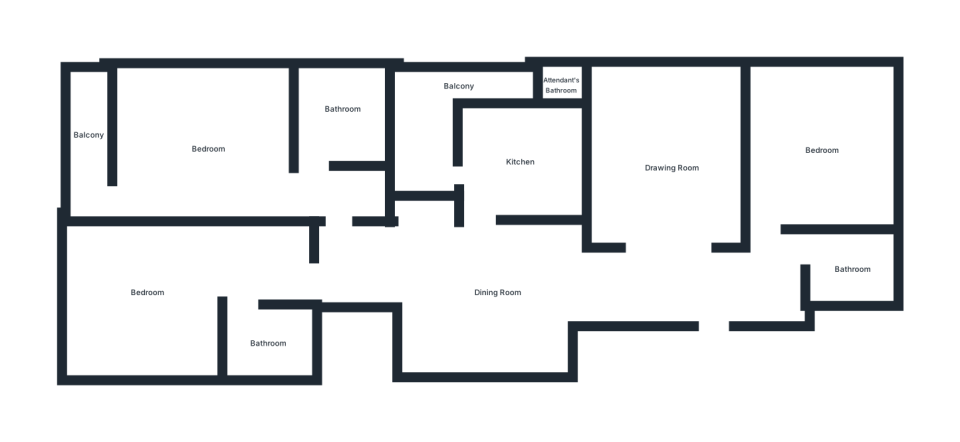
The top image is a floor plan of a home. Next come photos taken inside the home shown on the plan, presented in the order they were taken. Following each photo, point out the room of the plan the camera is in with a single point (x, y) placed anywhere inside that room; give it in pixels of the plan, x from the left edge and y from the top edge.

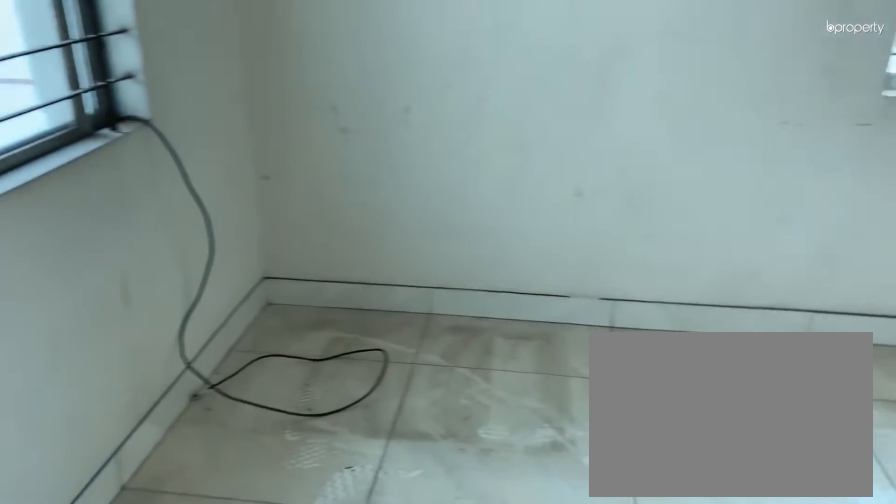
(823, 145)
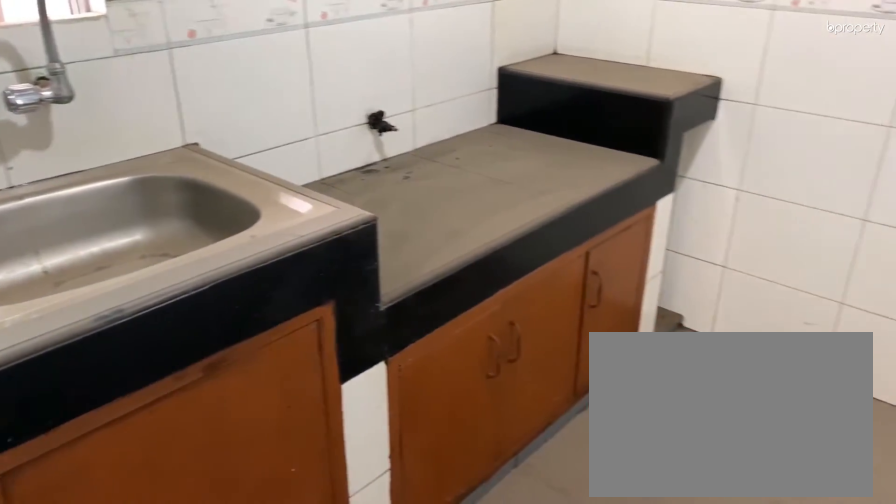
(520, 163)
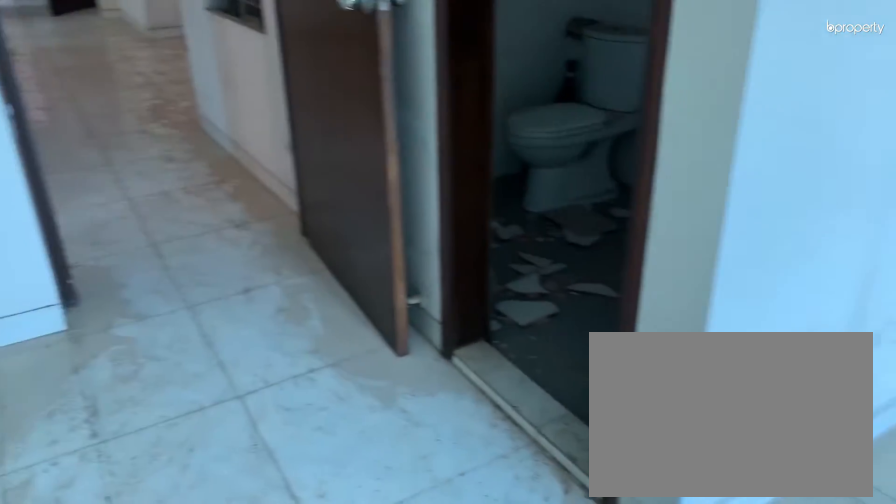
(145, 311)
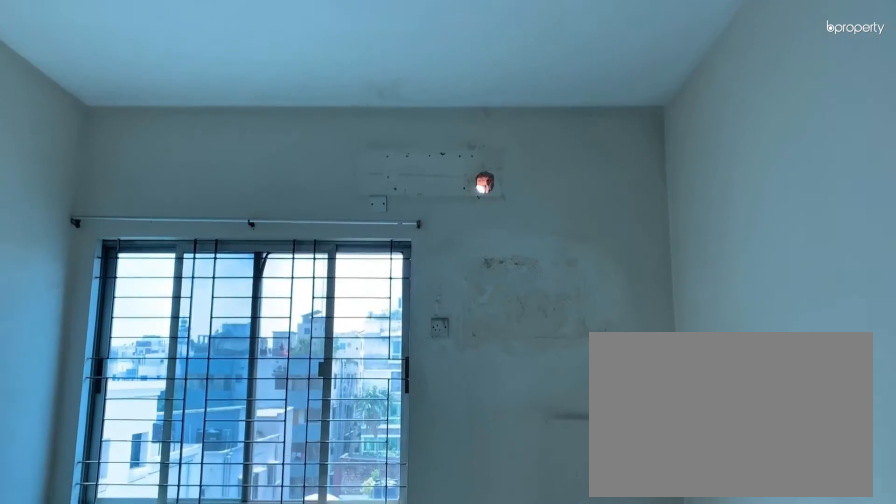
(145, 311)
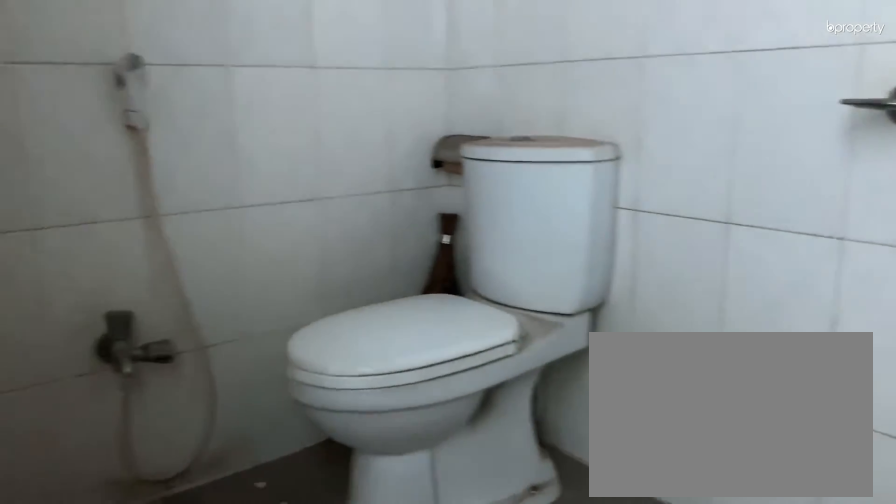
(269, 341)
